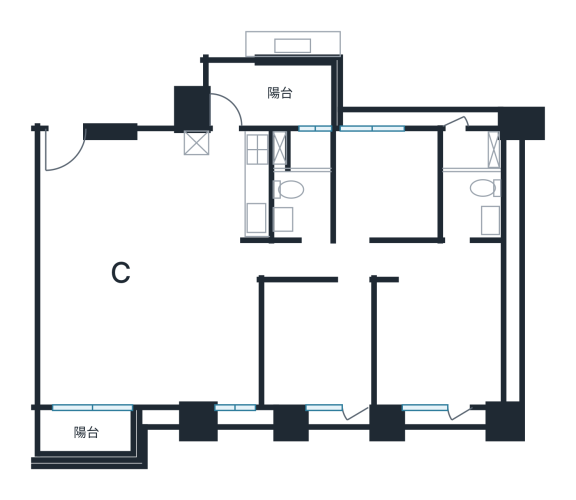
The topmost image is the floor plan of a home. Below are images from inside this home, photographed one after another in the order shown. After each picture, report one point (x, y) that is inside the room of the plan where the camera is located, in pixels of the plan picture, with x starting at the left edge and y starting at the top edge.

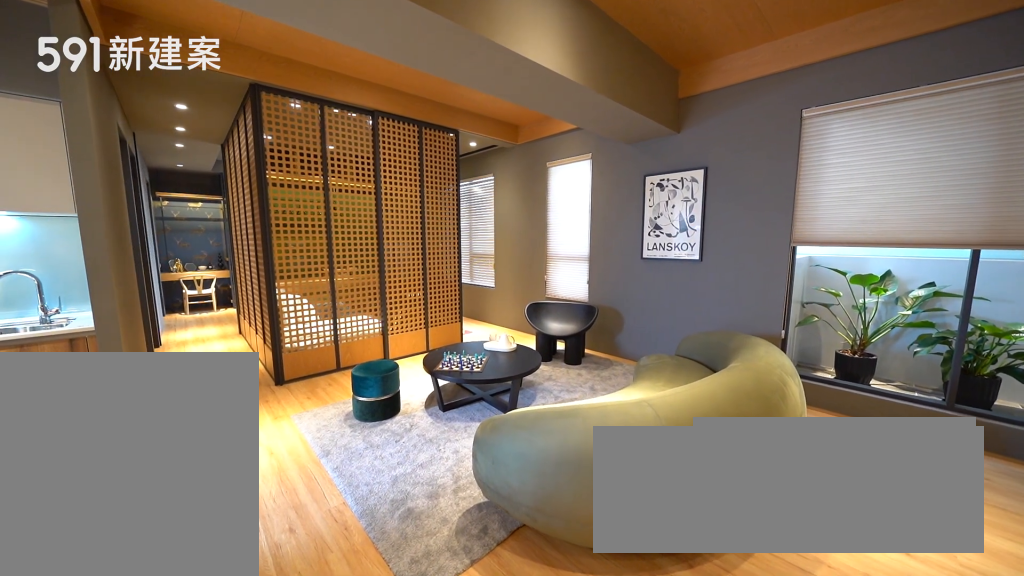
(151, 323)
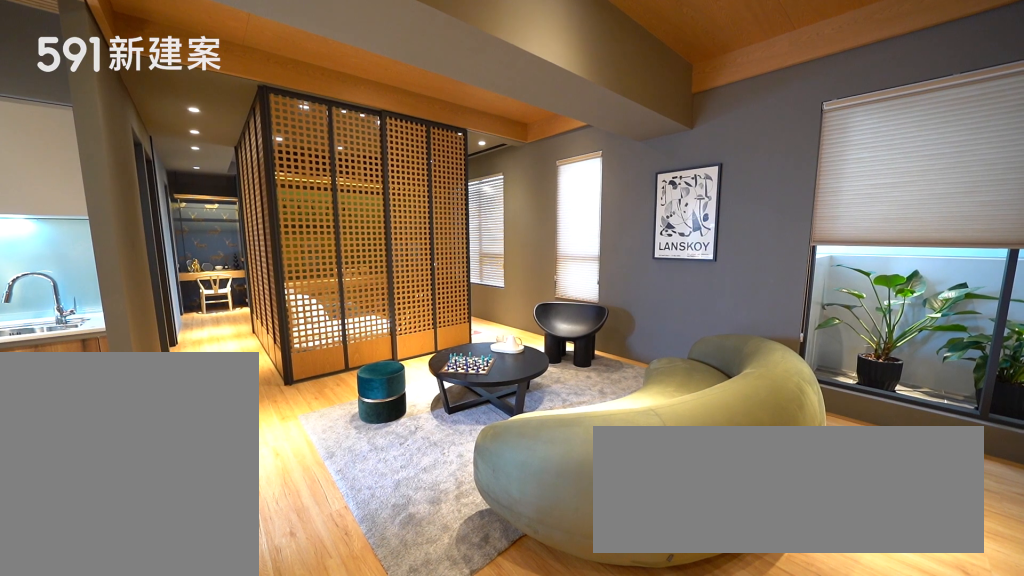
(151, 323)
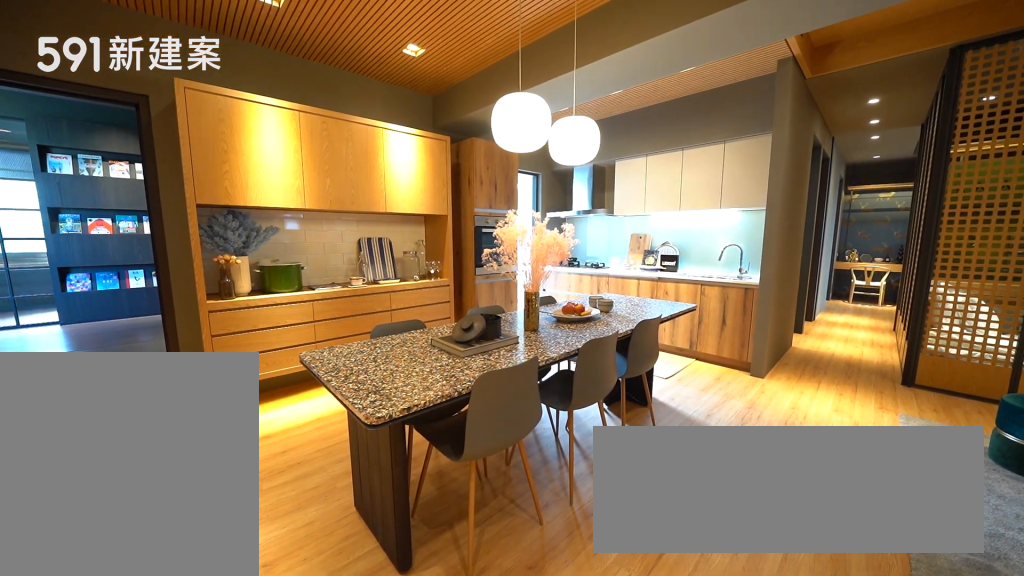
(150, 200)
